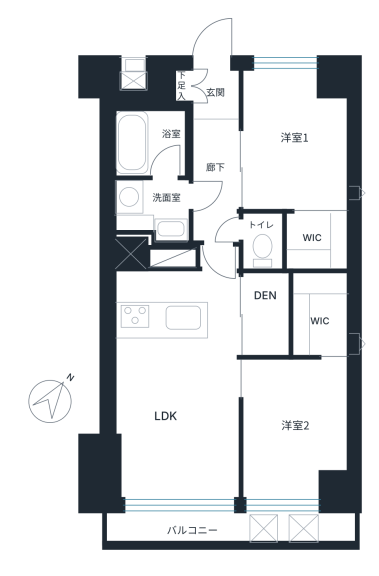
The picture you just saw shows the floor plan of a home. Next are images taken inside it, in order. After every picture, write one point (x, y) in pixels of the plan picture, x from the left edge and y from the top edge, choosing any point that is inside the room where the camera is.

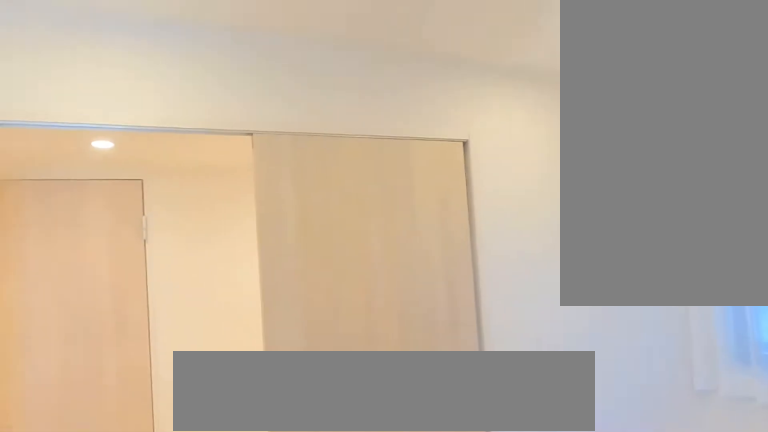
(298, 144)
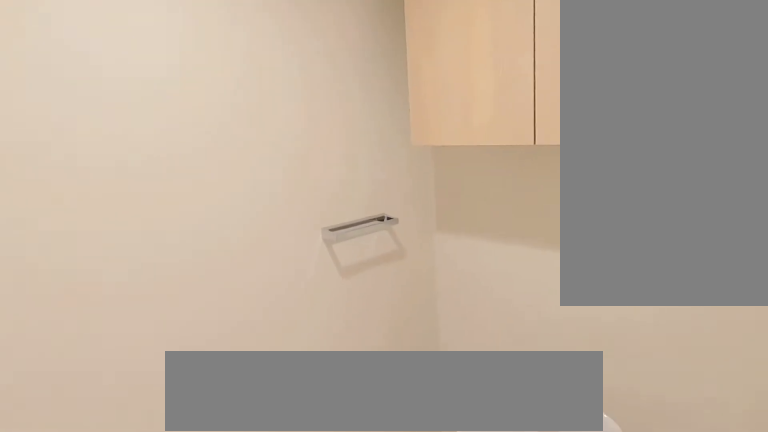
(266, 242)
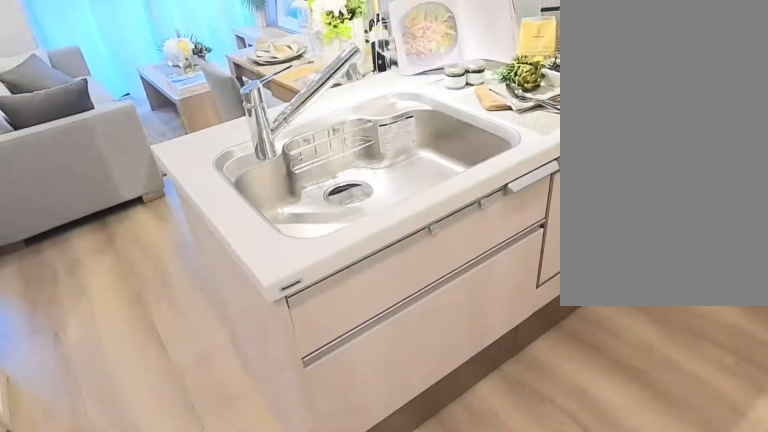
(163, 292)
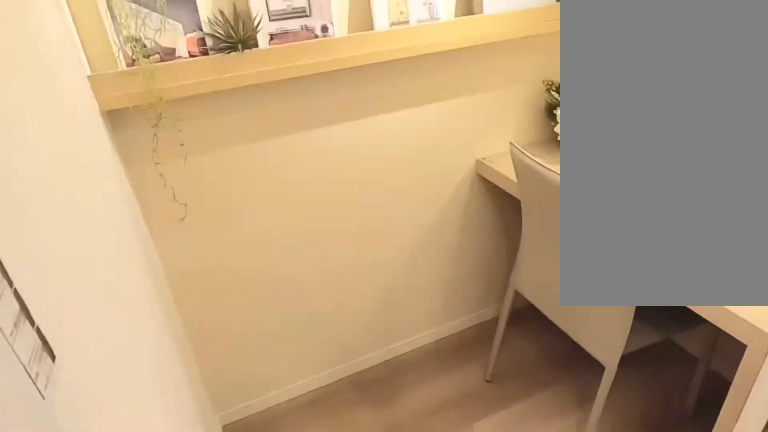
(259, 307)
